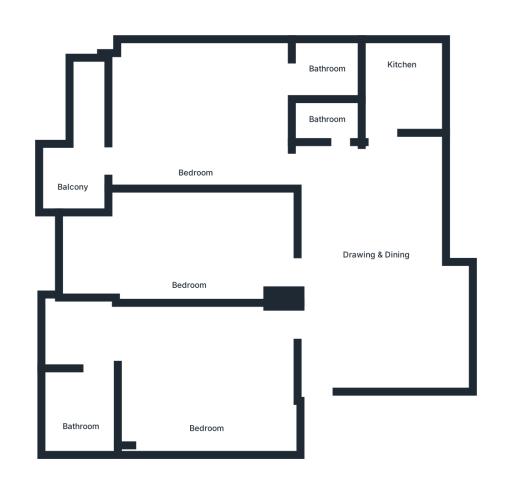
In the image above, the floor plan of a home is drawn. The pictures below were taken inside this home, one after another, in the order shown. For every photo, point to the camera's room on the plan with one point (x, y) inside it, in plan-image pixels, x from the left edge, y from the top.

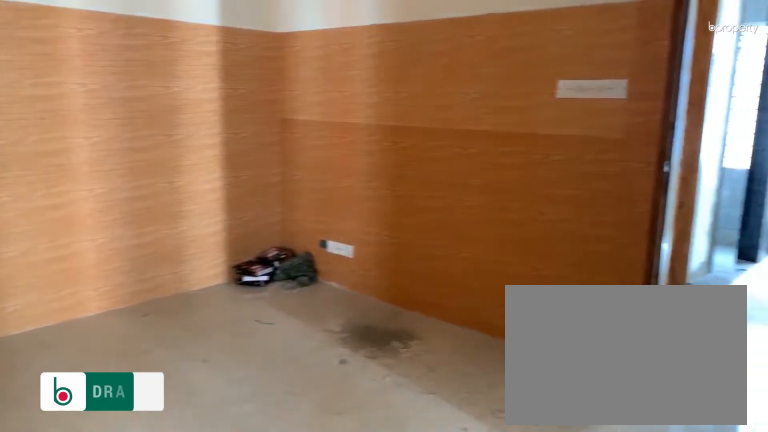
(382, 250)
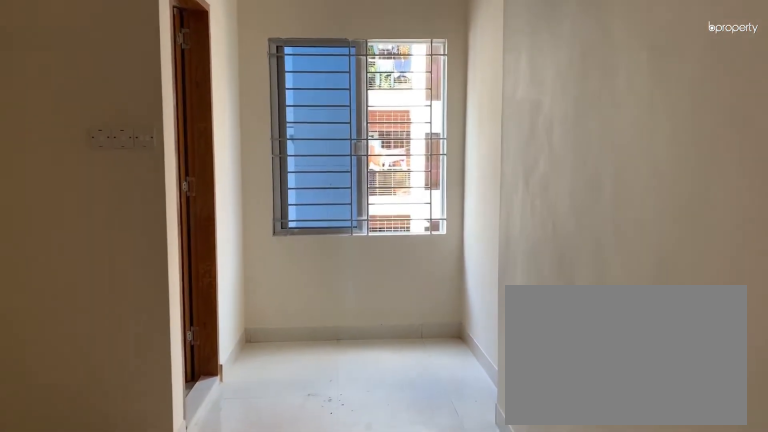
(206, 378)
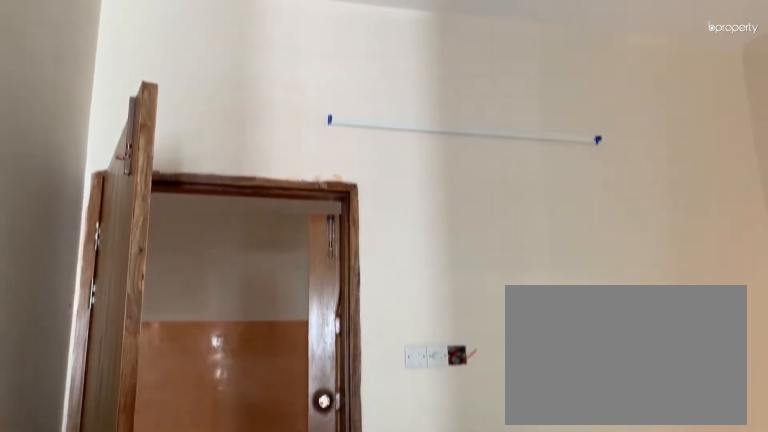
(206, 378)
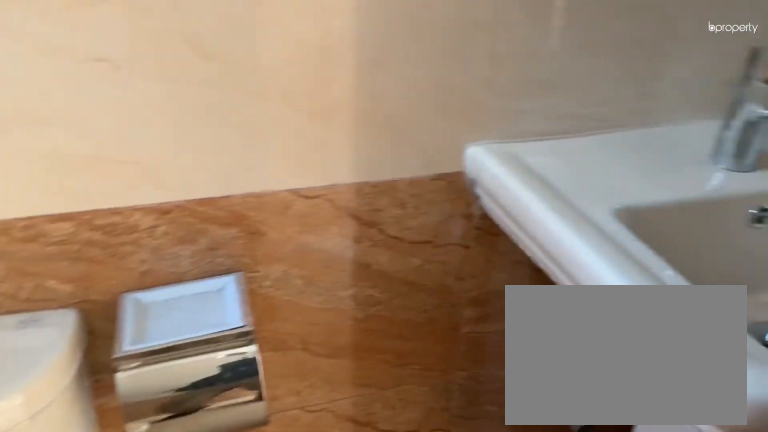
(79, 429)
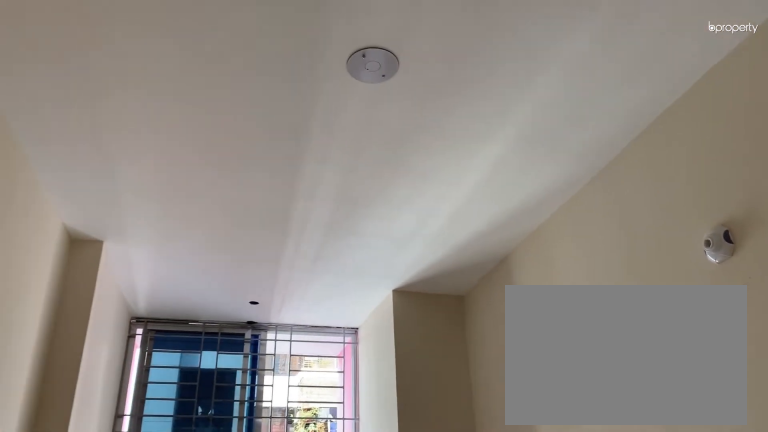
(197, 244)
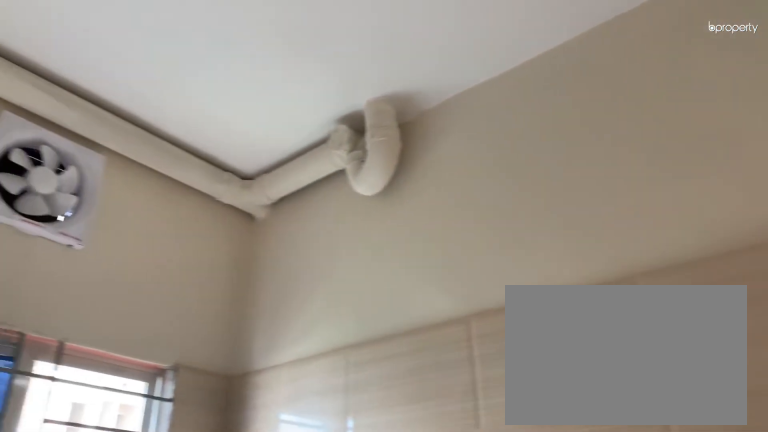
(402, 71)
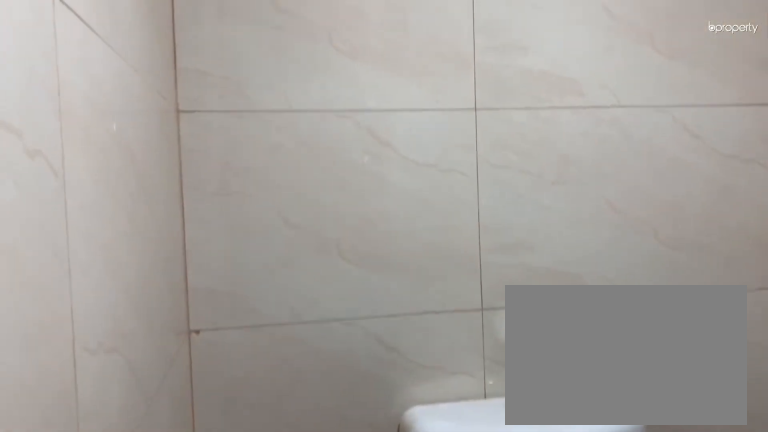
(326, 119)
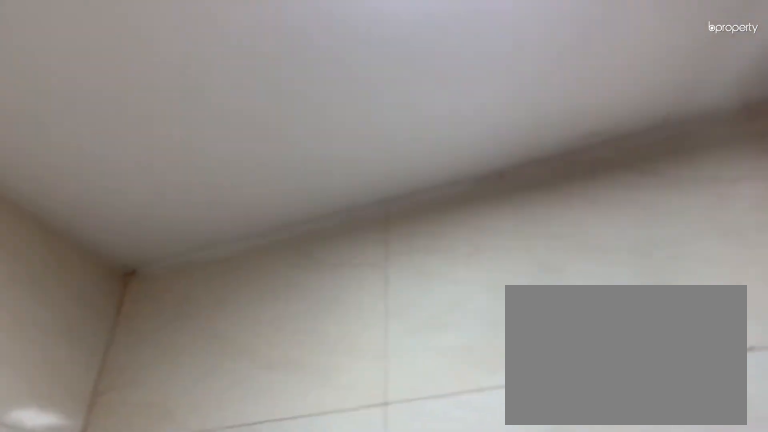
(326, 119)
